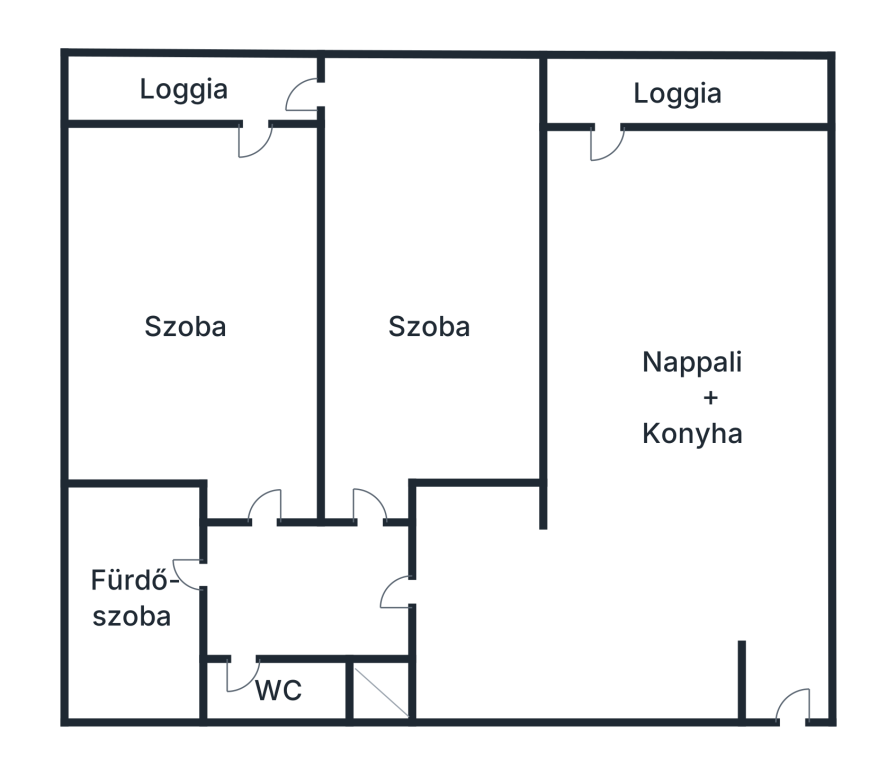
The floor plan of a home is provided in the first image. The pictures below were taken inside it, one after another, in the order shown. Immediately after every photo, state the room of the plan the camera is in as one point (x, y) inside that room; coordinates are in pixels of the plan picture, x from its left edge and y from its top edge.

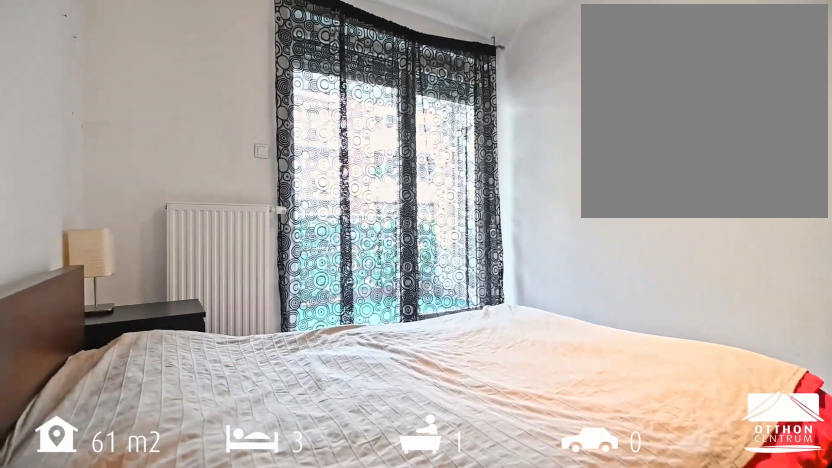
(192, 322)
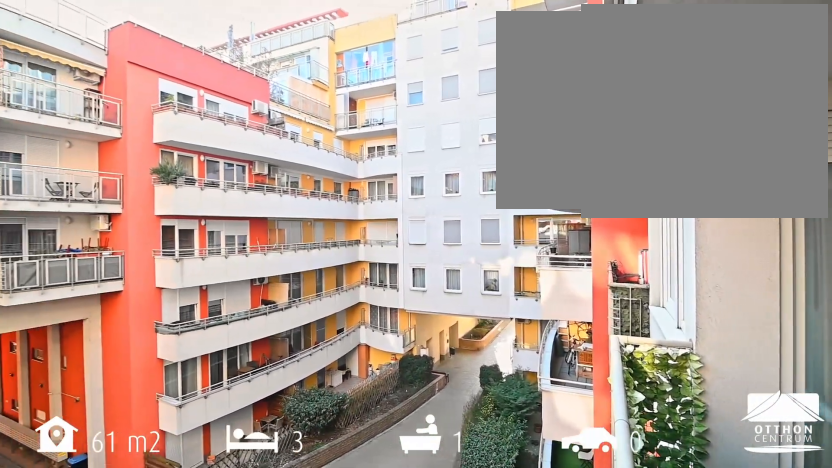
(190, 86)
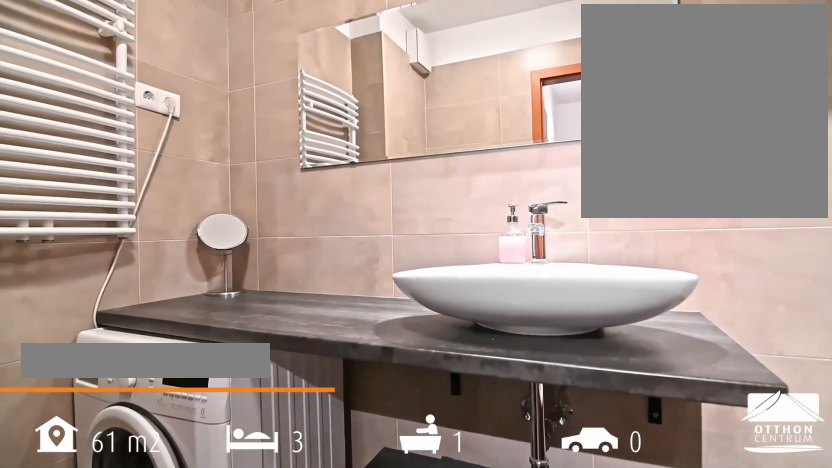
(131, 602)
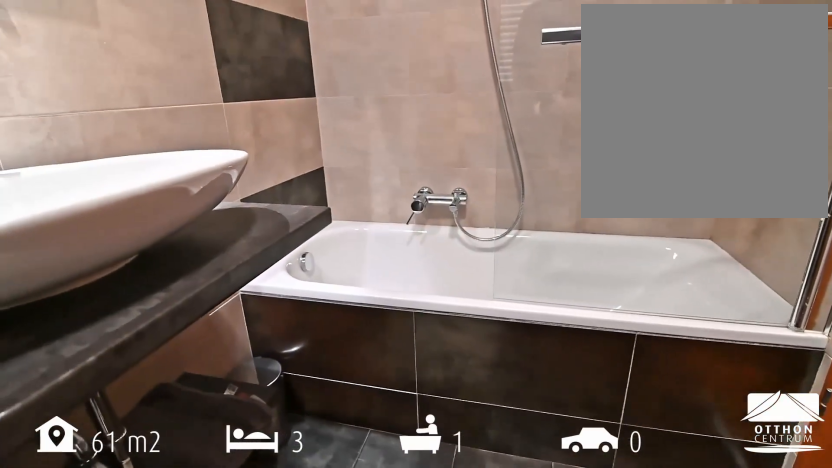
(131, 602)
